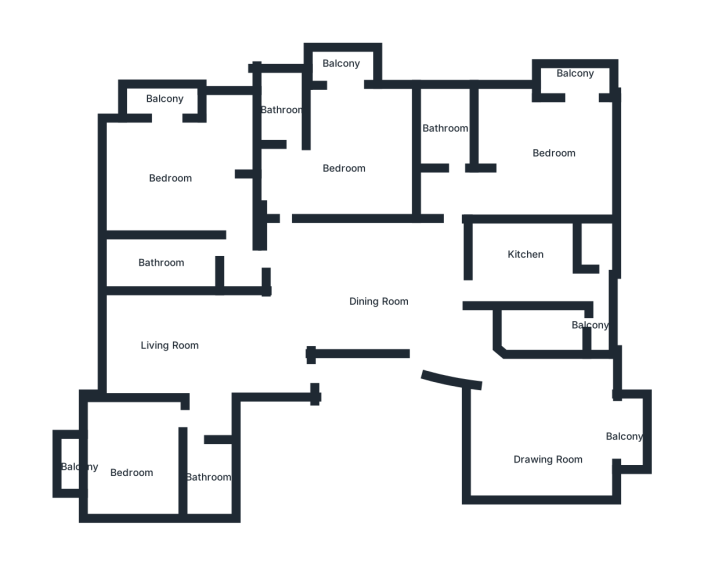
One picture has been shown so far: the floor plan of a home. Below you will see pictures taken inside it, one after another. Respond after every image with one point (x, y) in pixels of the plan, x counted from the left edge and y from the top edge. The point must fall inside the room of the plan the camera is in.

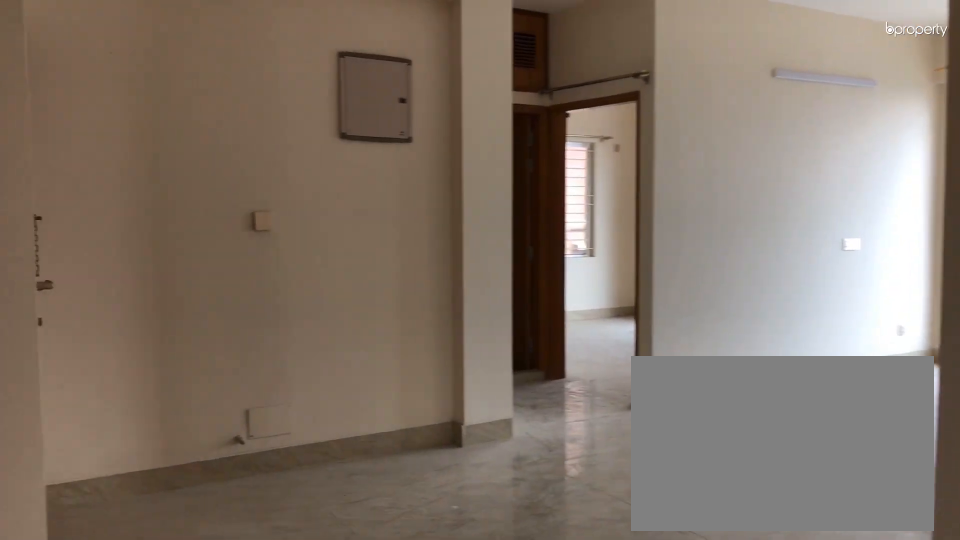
(411, 308)
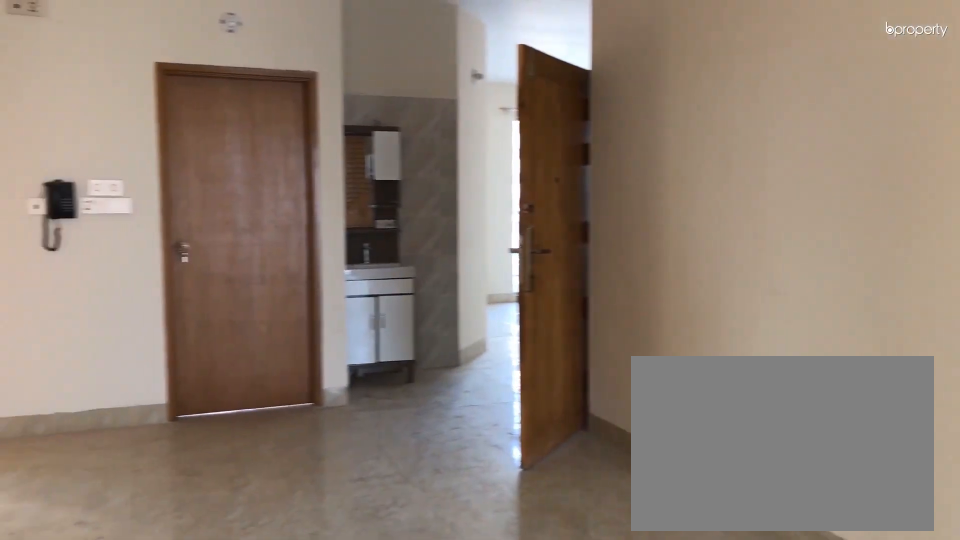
(411, 308)
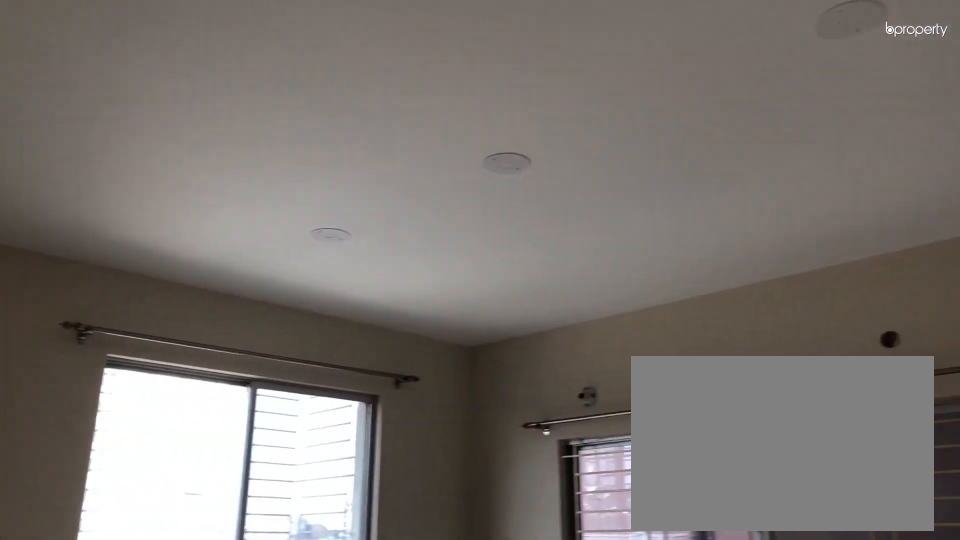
(550, 427)
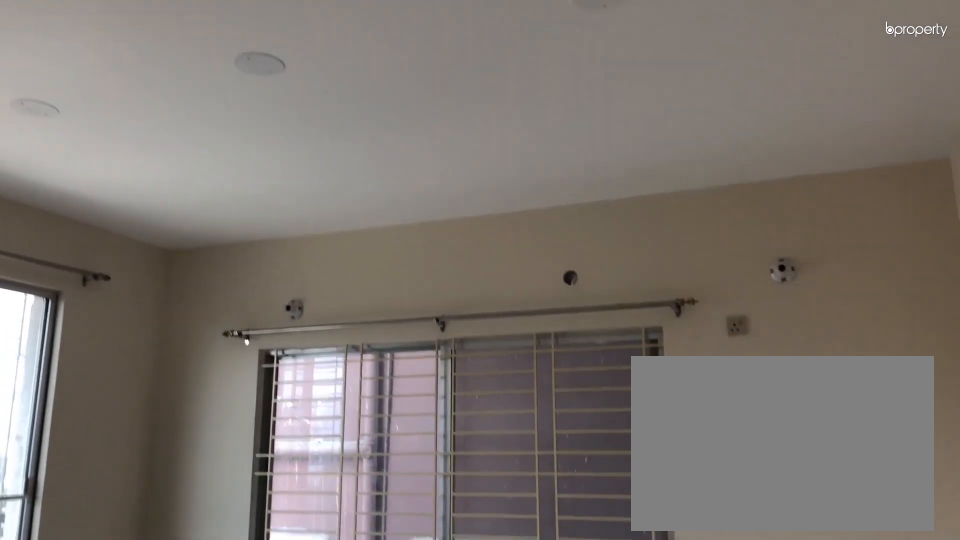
(550, 427)
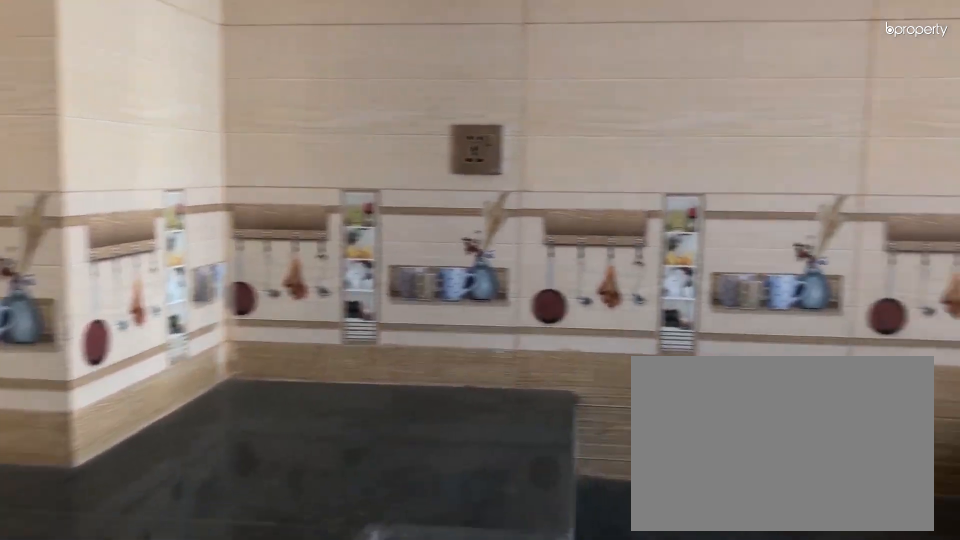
(514, 267)
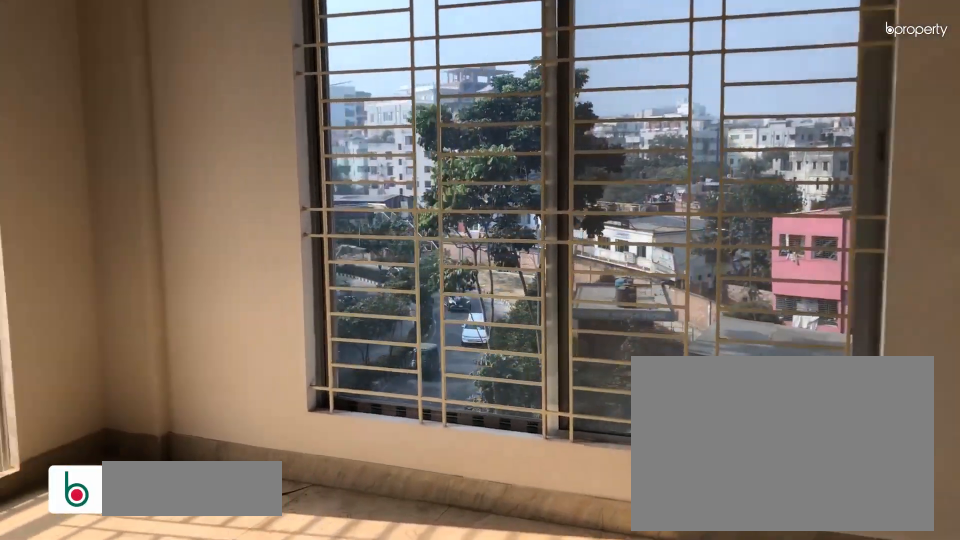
(556, 149)
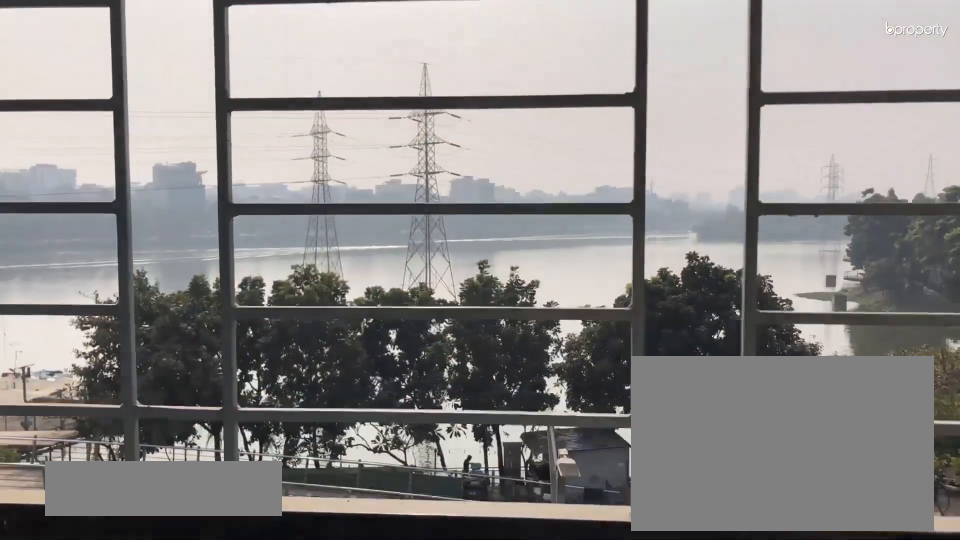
(582, 81)
